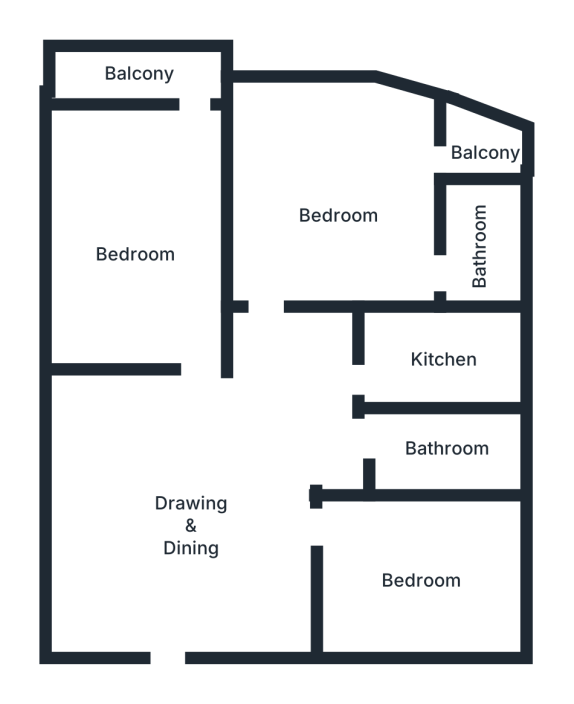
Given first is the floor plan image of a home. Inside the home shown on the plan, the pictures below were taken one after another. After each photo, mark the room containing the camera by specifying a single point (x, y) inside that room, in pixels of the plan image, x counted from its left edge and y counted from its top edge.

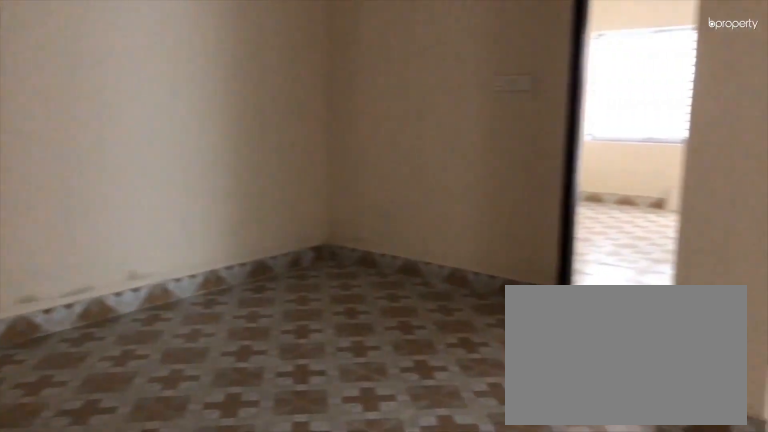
(199, 516)
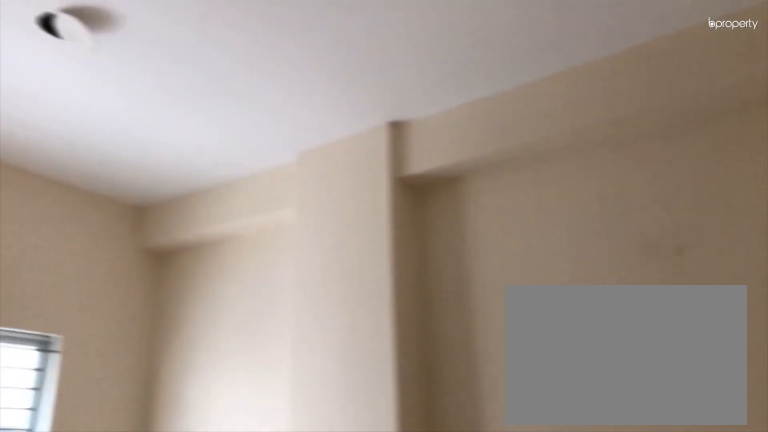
(424, 580)
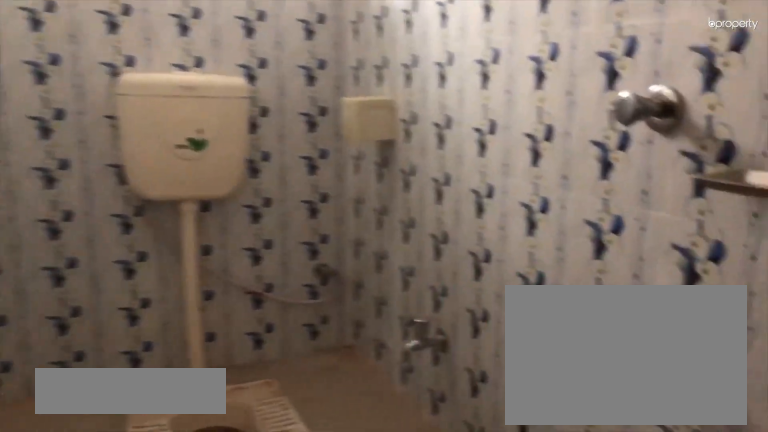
(445, 452)
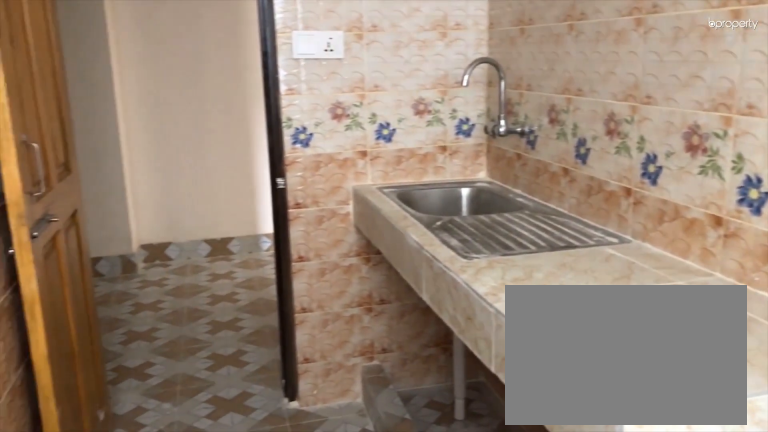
(444, 360)
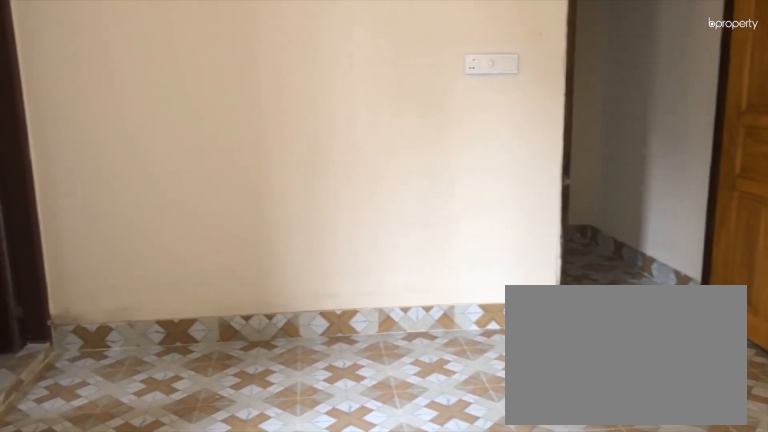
(345, 212)
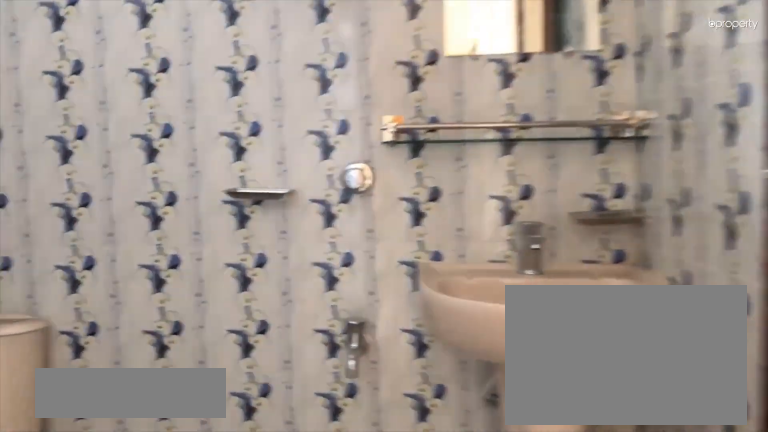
(477, 235)
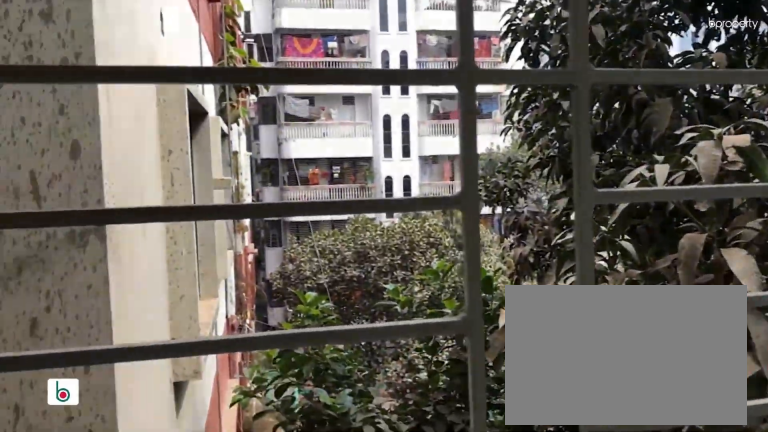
(476, 147)
